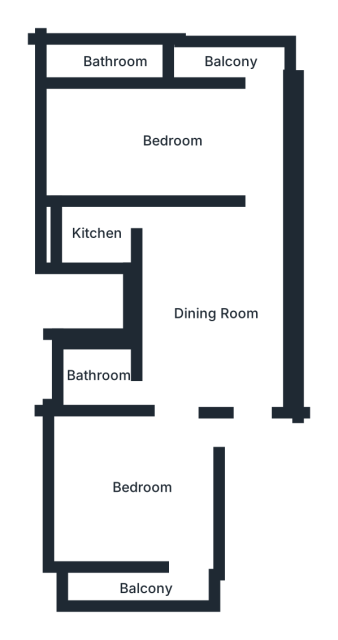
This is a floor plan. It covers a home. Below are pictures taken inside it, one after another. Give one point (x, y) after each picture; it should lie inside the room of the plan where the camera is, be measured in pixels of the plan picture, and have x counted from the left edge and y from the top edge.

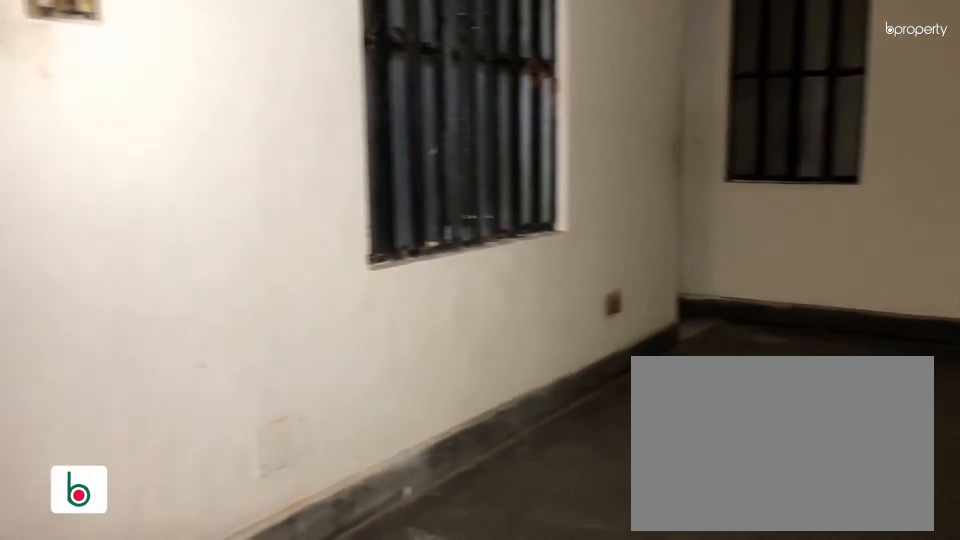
(240, 339)
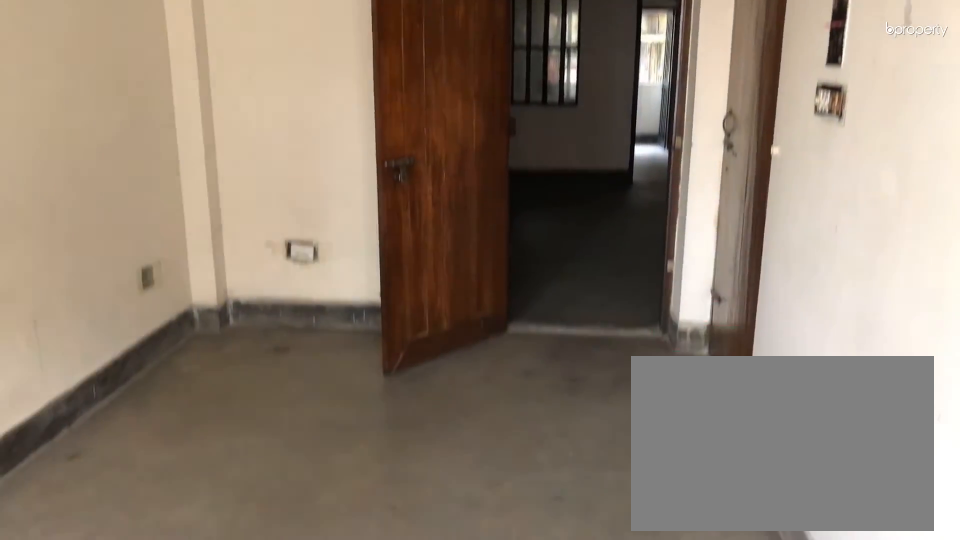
(146, 488)
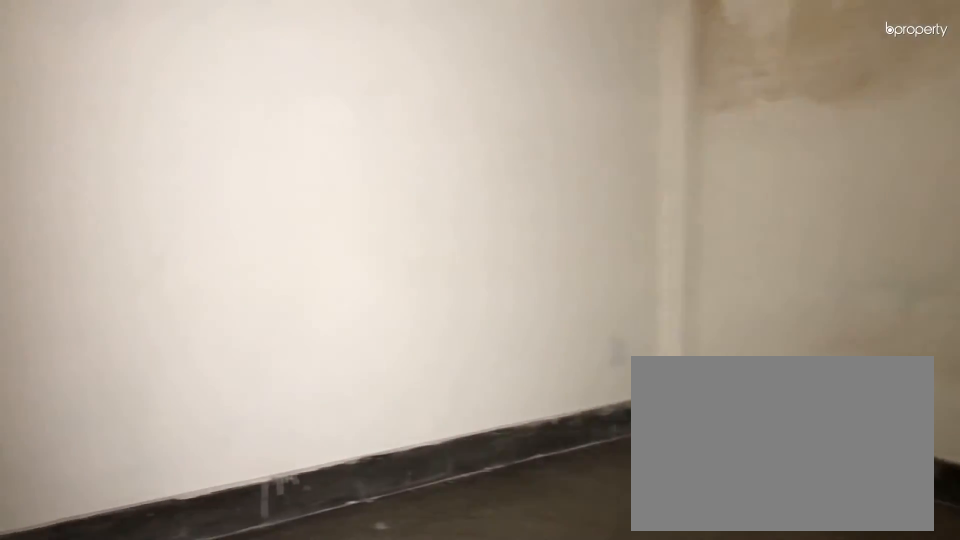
(171, 141)
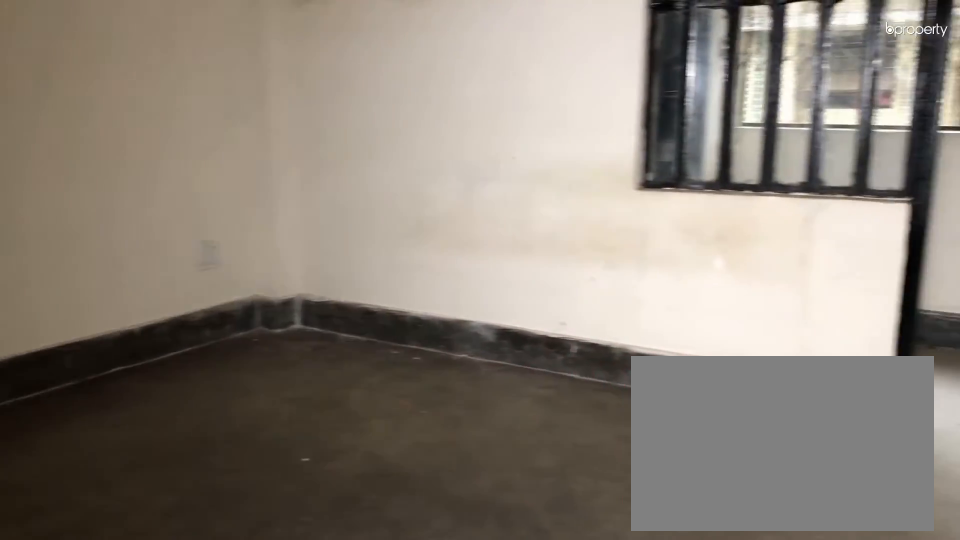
(171, 141)
